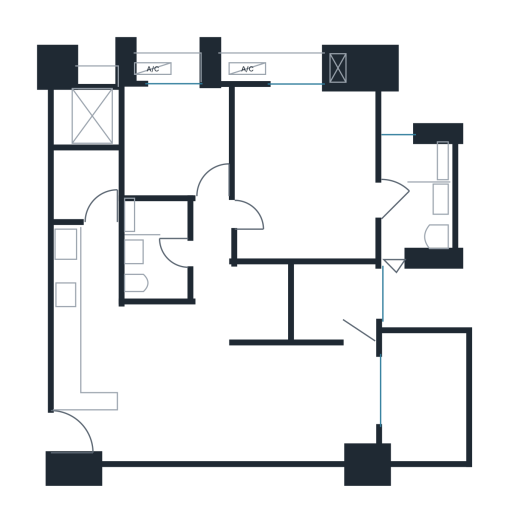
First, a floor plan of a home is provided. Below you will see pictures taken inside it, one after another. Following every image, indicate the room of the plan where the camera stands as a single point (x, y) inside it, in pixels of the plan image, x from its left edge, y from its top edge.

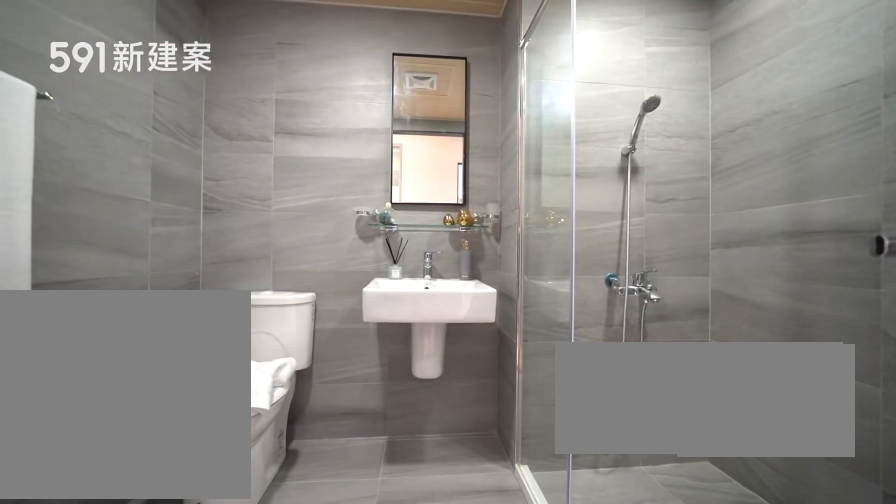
(154, 250)
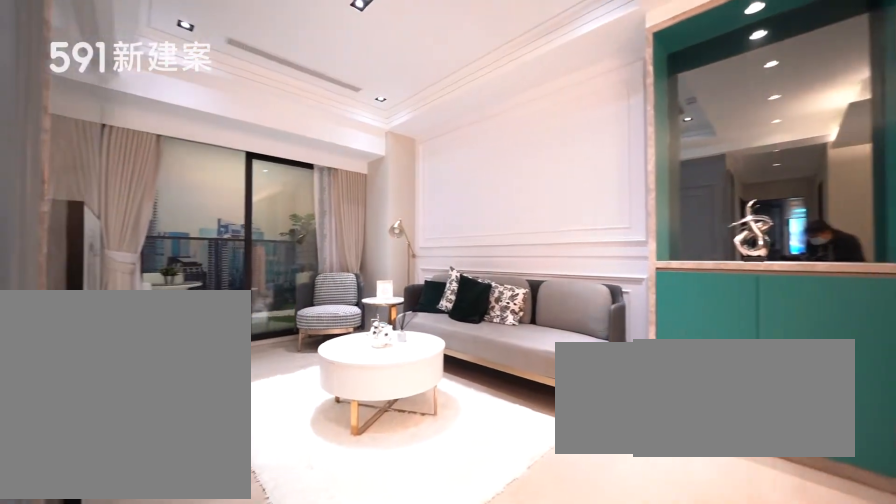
(302, 400)
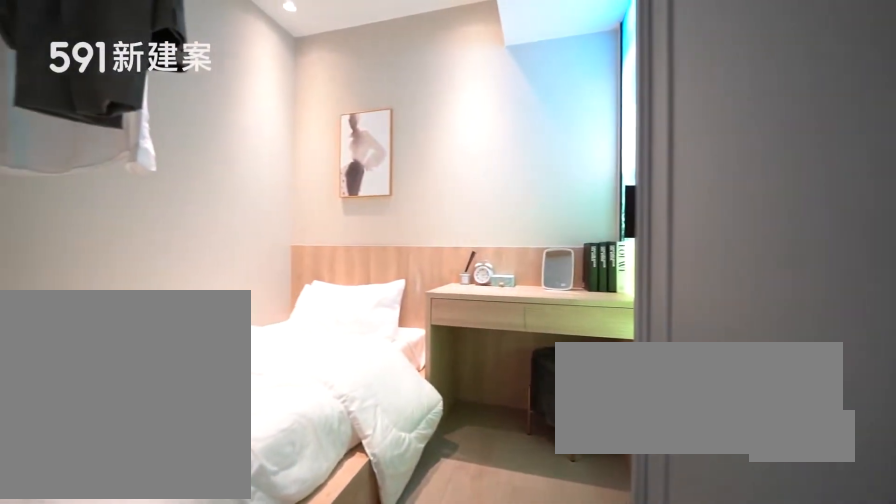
(336, 297)
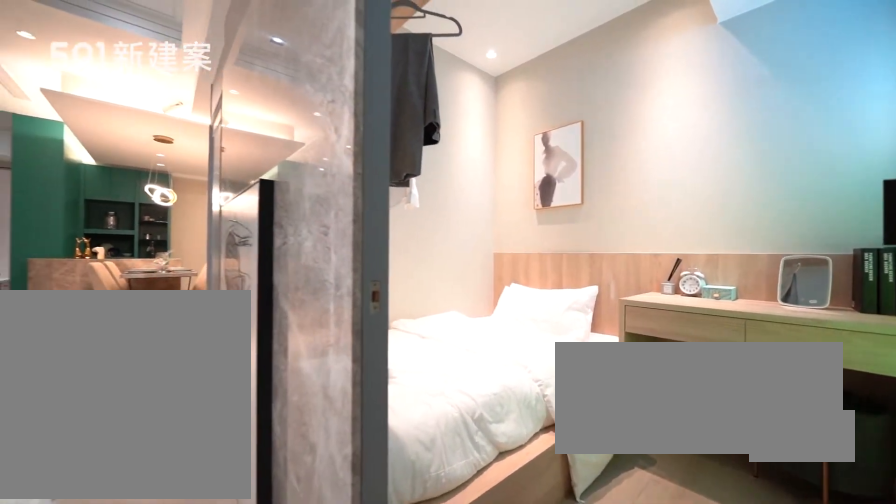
(336, 297)
